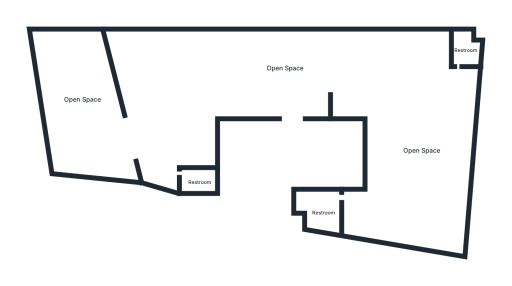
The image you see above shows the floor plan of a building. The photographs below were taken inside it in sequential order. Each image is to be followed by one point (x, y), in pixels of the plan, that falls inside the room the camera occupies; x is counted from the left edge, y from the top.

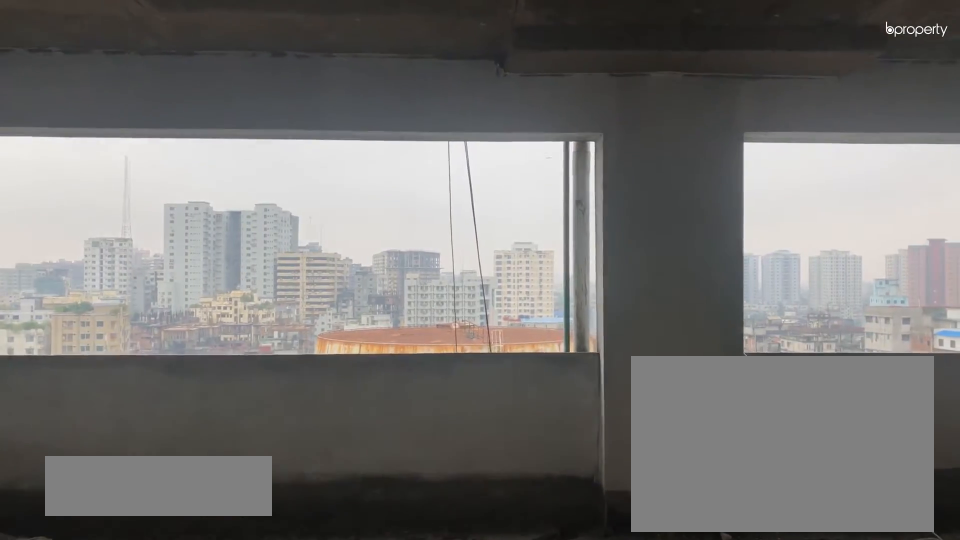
(288, 78)
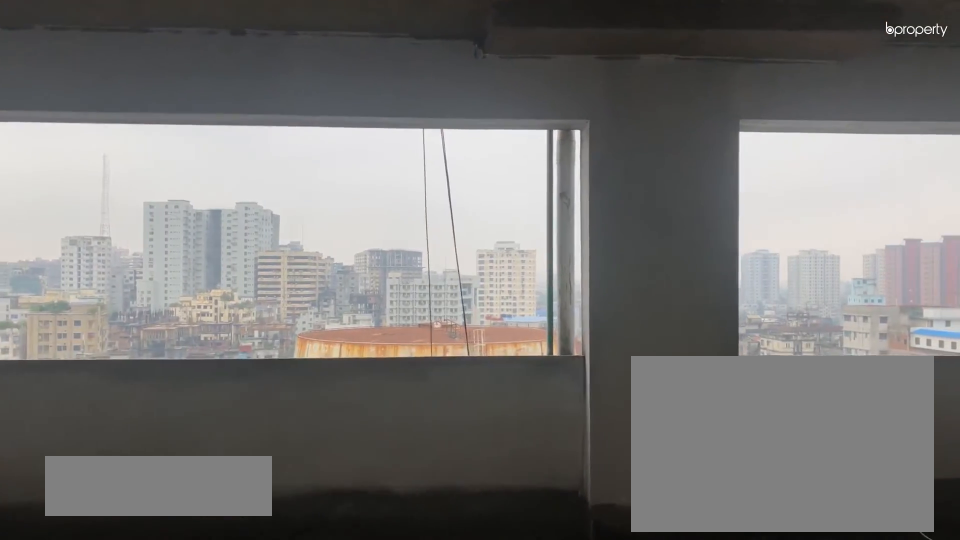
(288, 78)
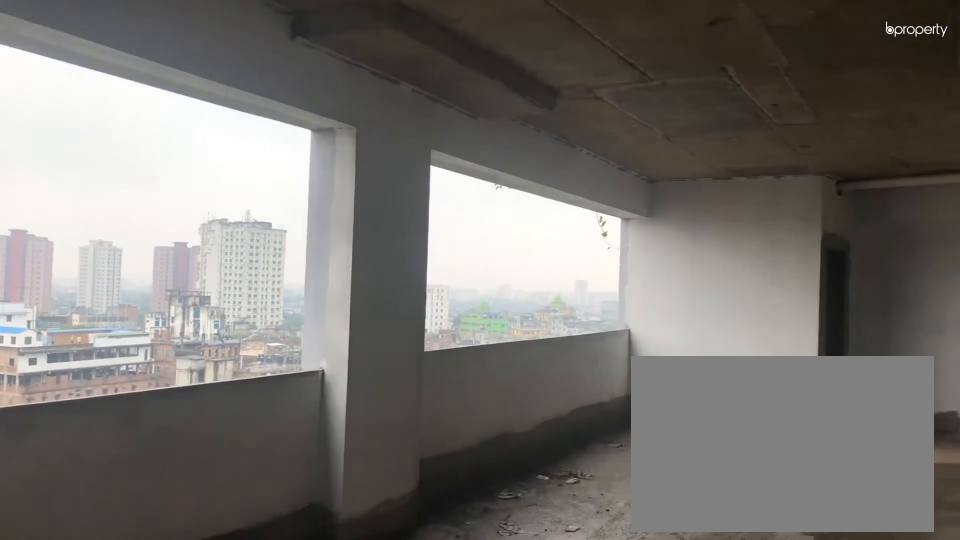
(348, 54)
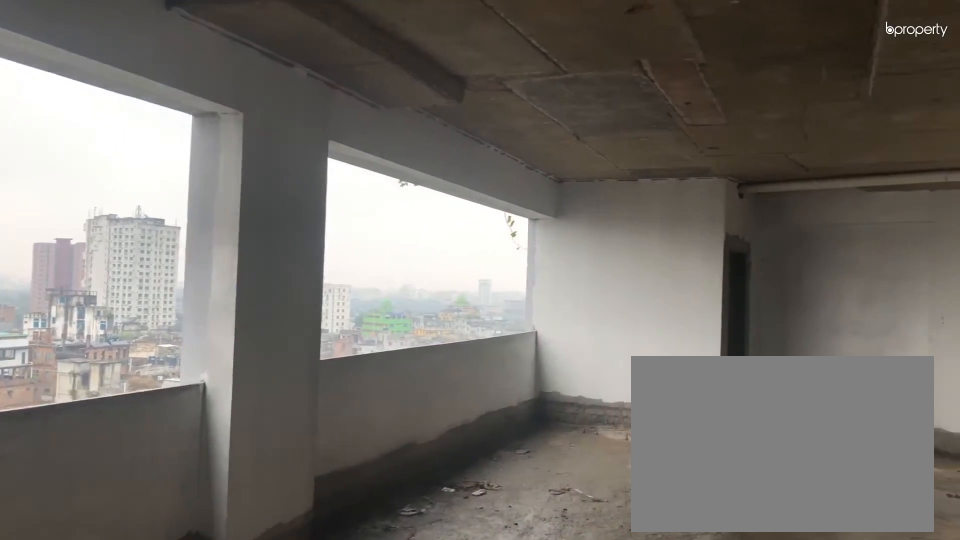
(348, 54)
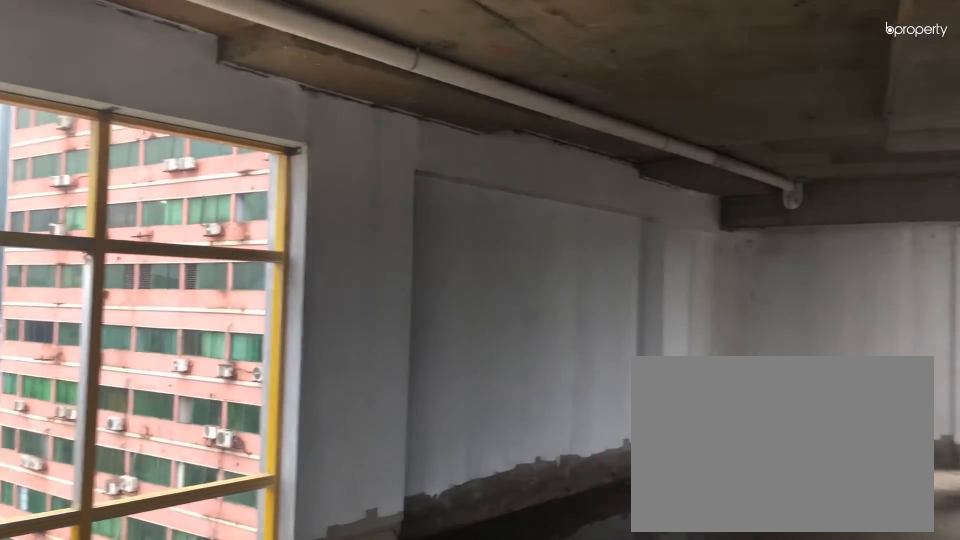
(451, 176)
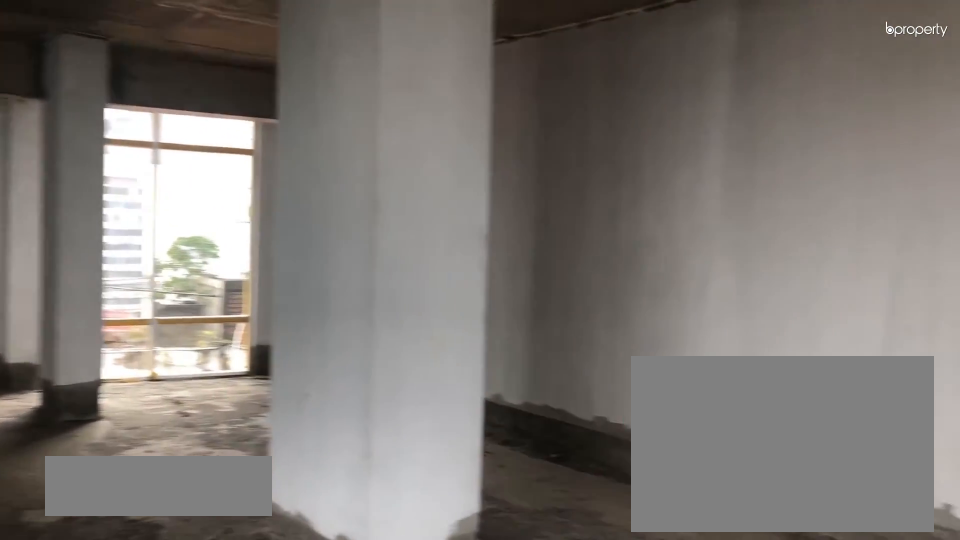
(387, 207)
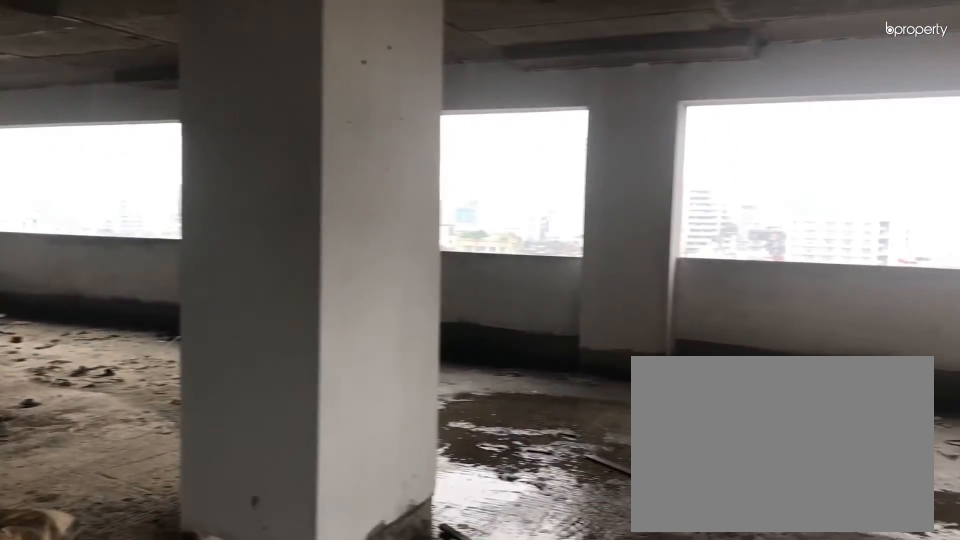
(393, 97)
